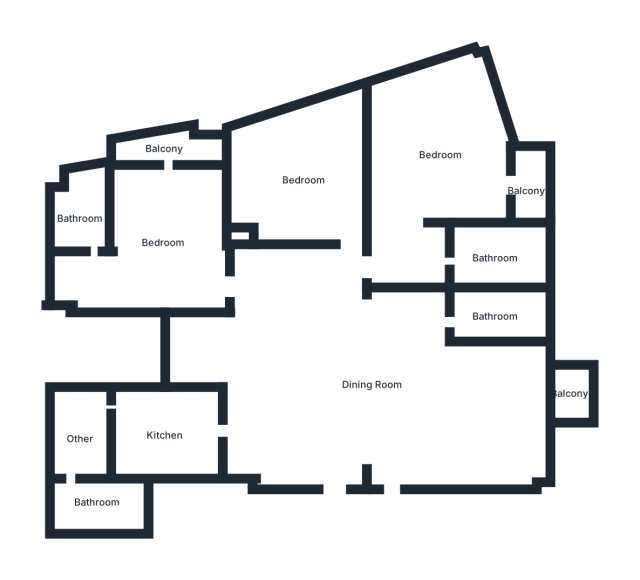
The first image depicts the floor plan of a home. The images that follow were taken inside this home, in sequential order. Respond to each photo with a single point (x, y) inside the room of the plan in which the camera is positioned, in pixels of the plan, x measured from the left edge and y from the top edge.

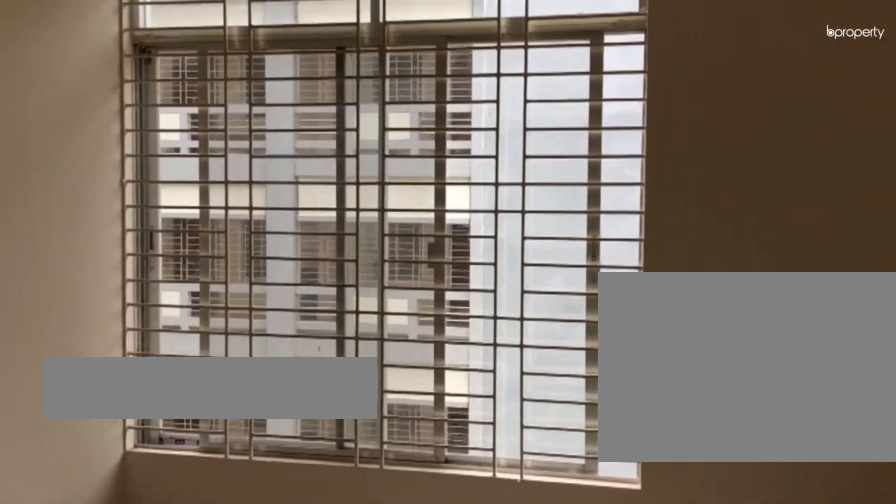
(303, 180)
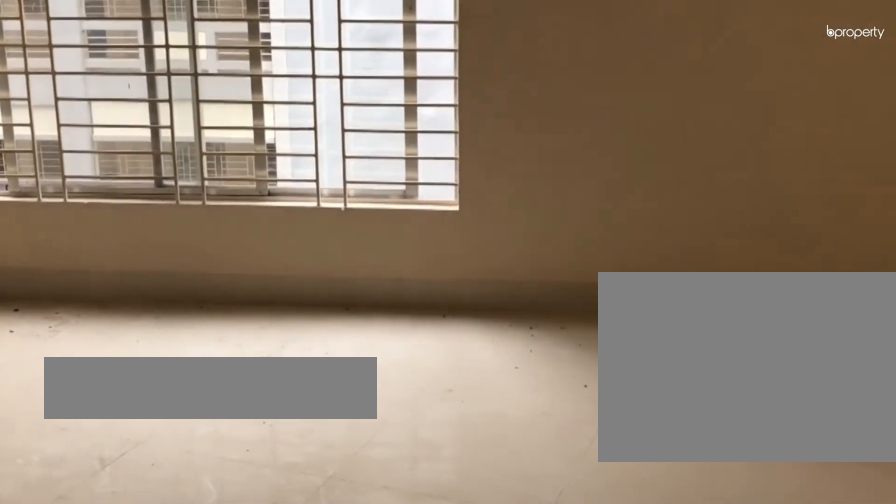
(303, 180)
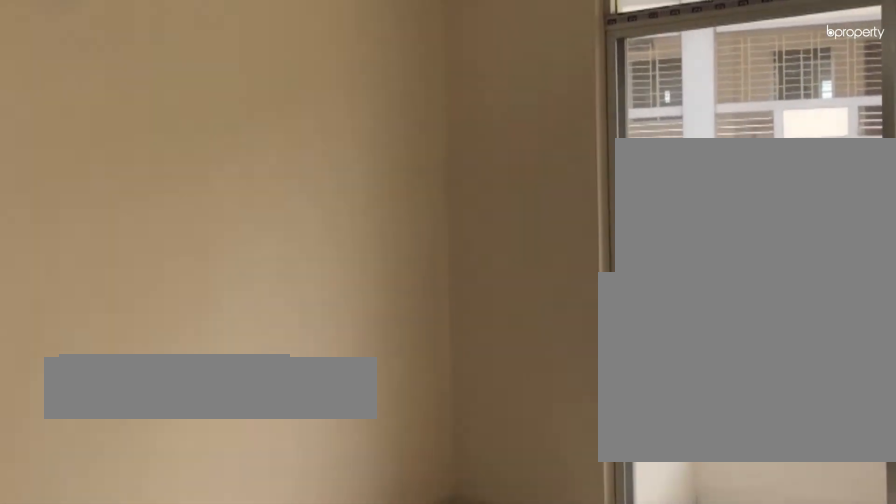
(162, 243)
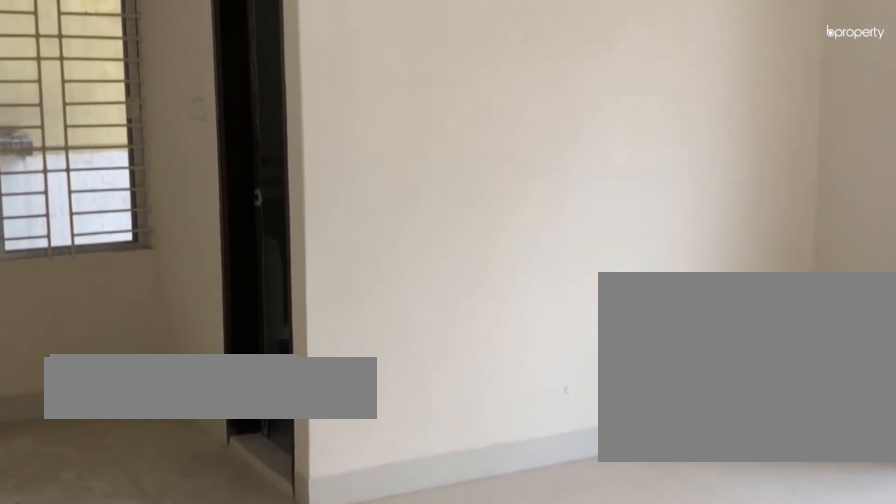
(162, 243)
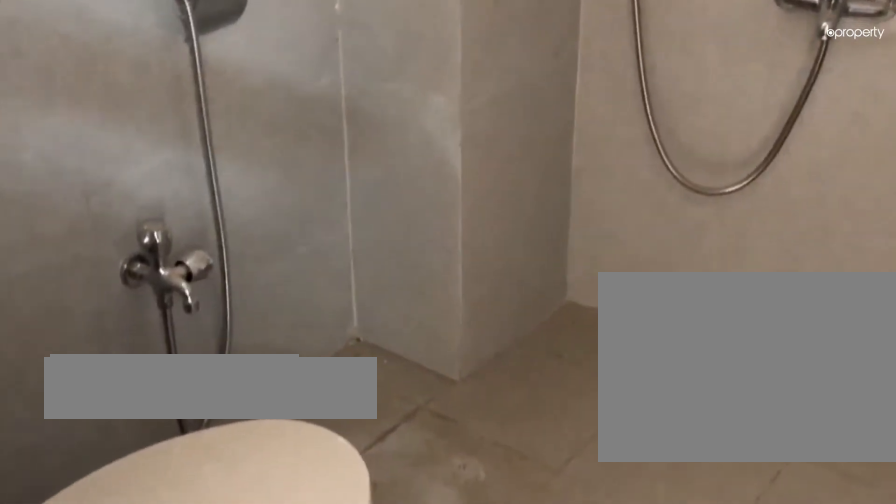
(80, 218)
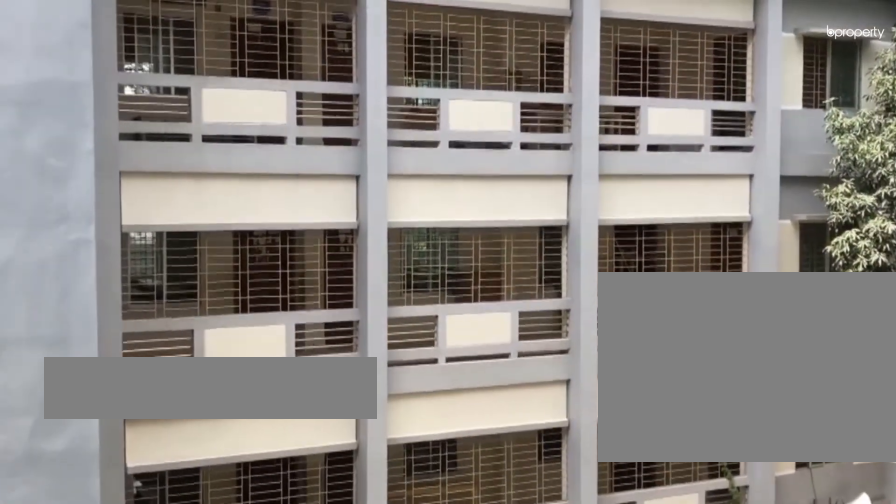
(160, 147)
